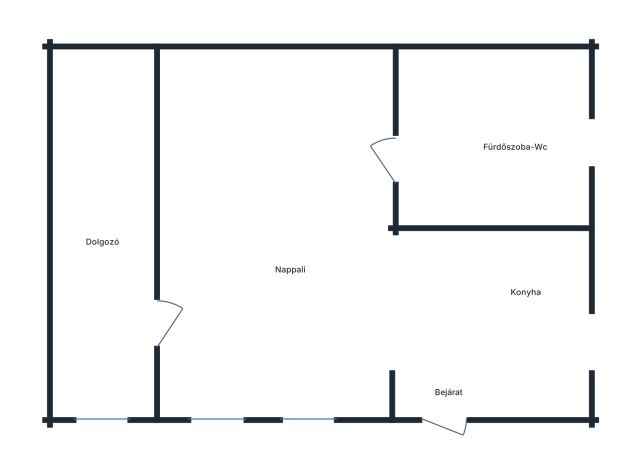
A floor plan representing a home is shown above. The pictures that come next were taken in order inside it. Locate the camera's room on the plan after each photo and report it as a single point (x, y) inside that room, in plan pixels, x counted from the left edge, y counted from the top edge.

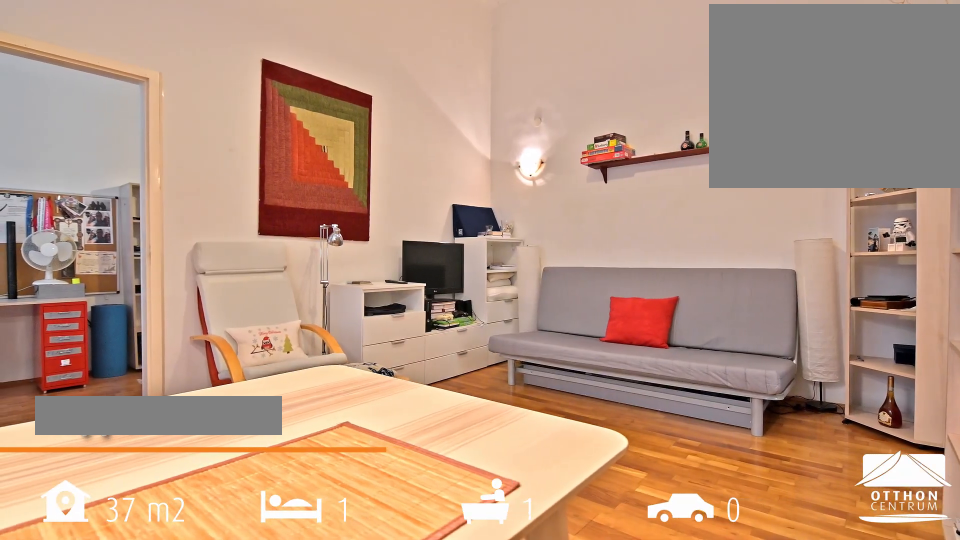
(275, 240)
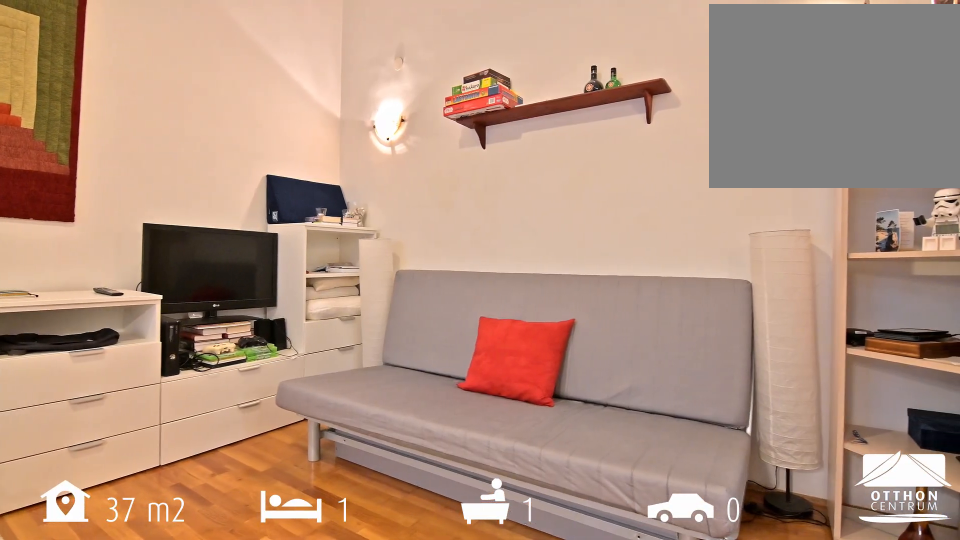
(275, 240)
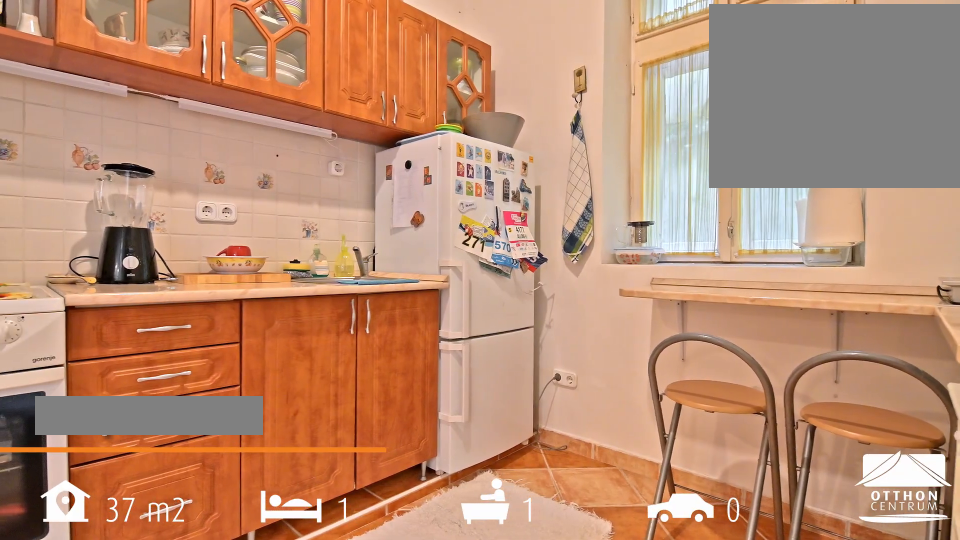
(491, 320)
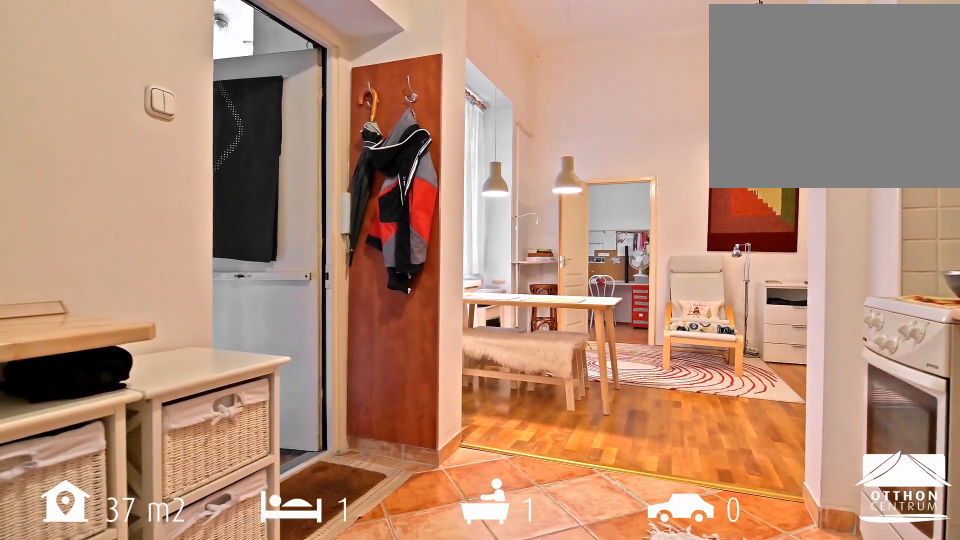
(491, 320)
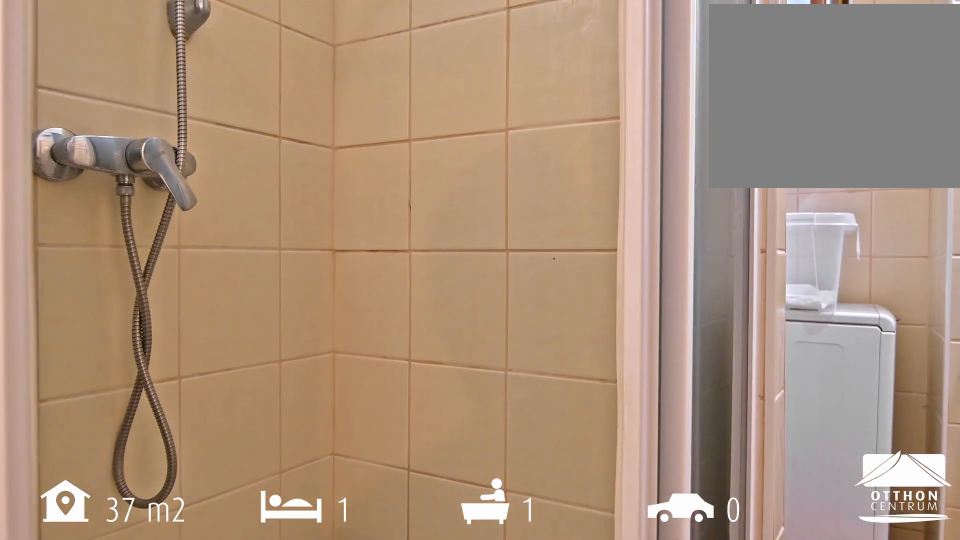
(495, 141)
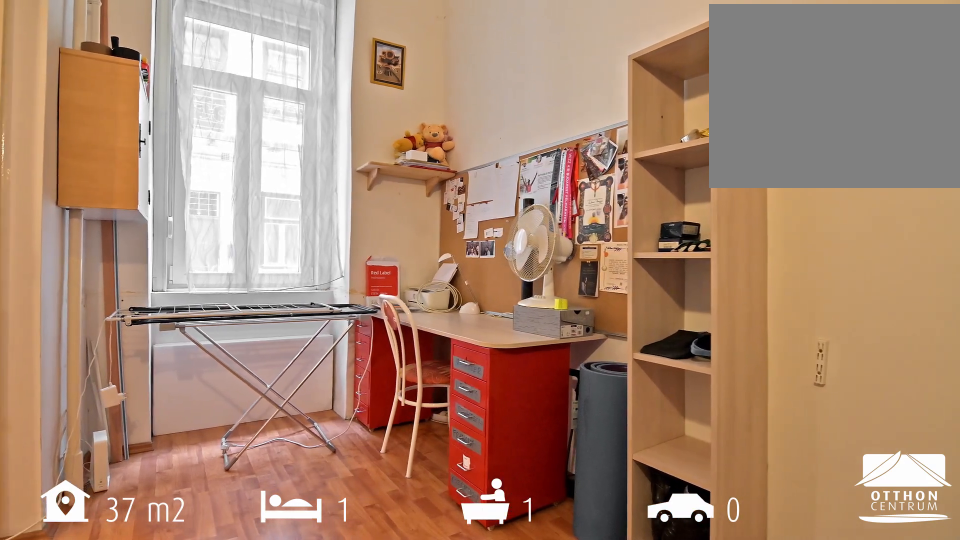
(104, 232)
